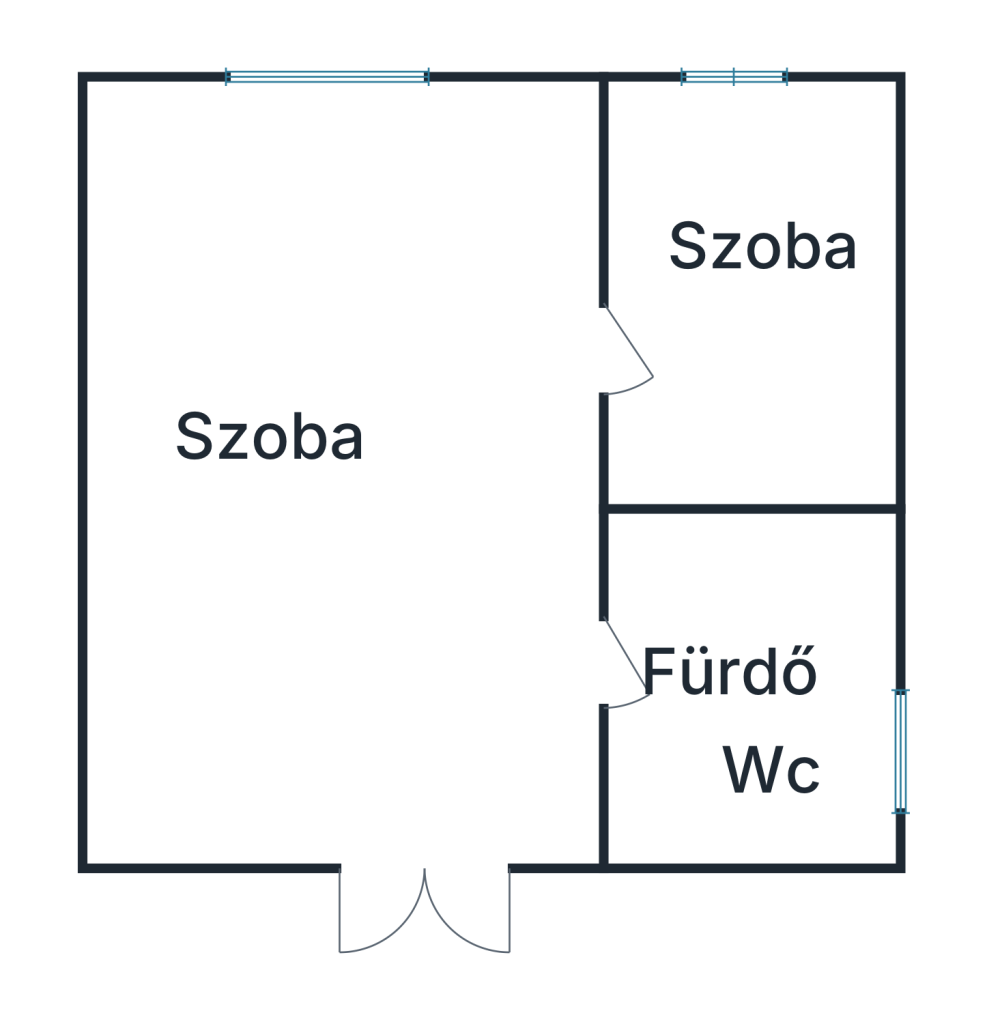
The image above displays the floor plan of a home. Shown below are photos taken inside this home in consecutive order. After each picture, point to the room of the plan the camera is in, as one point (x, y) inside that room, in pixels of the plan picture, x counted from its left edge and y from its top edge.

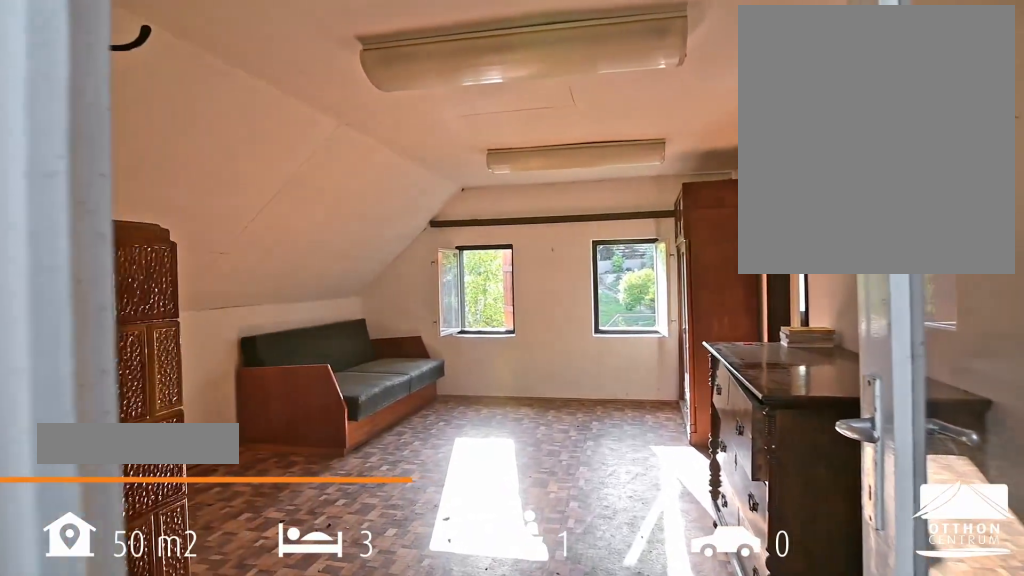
(347, 476)
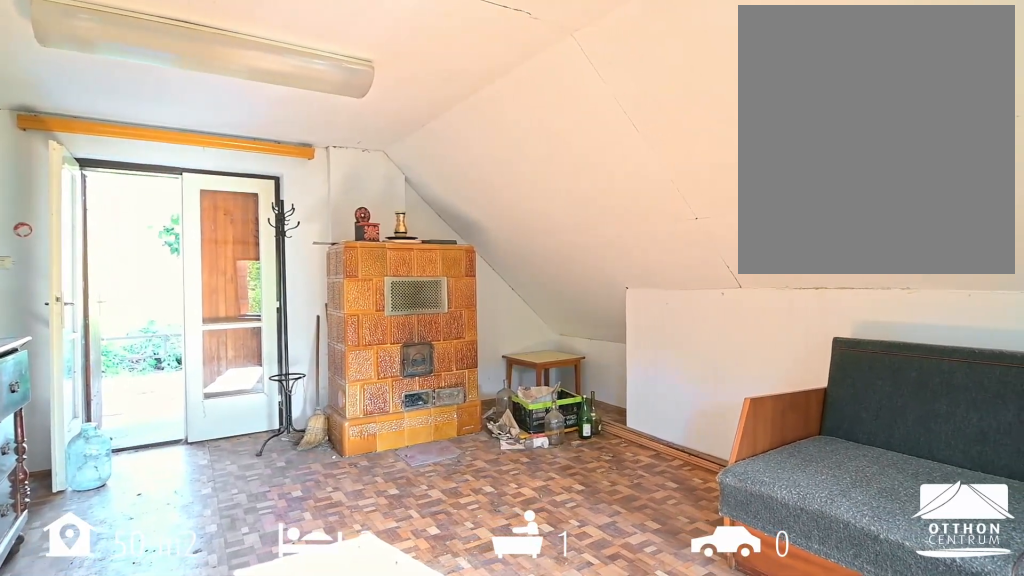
(347, 476)
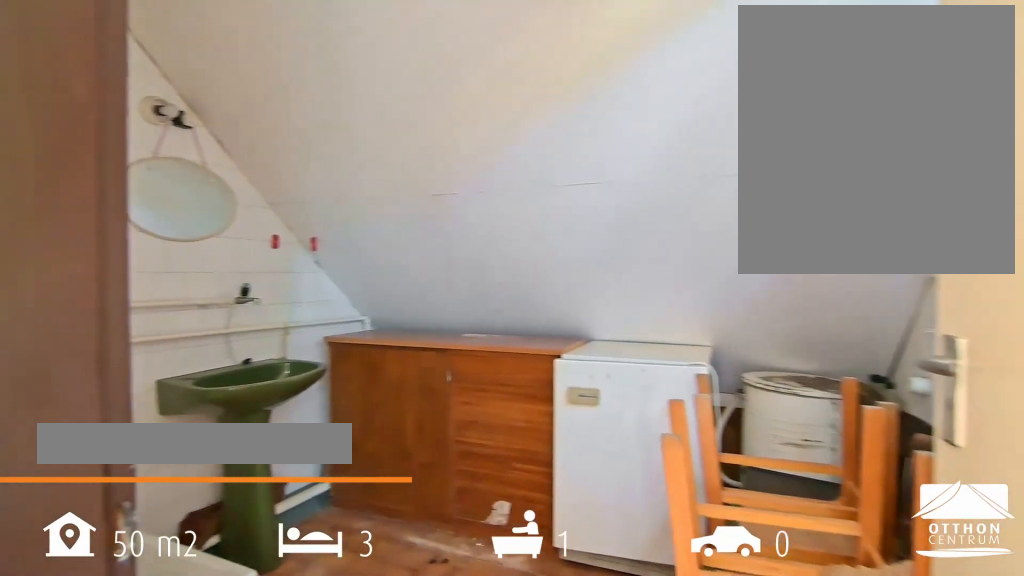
(751, 689)
